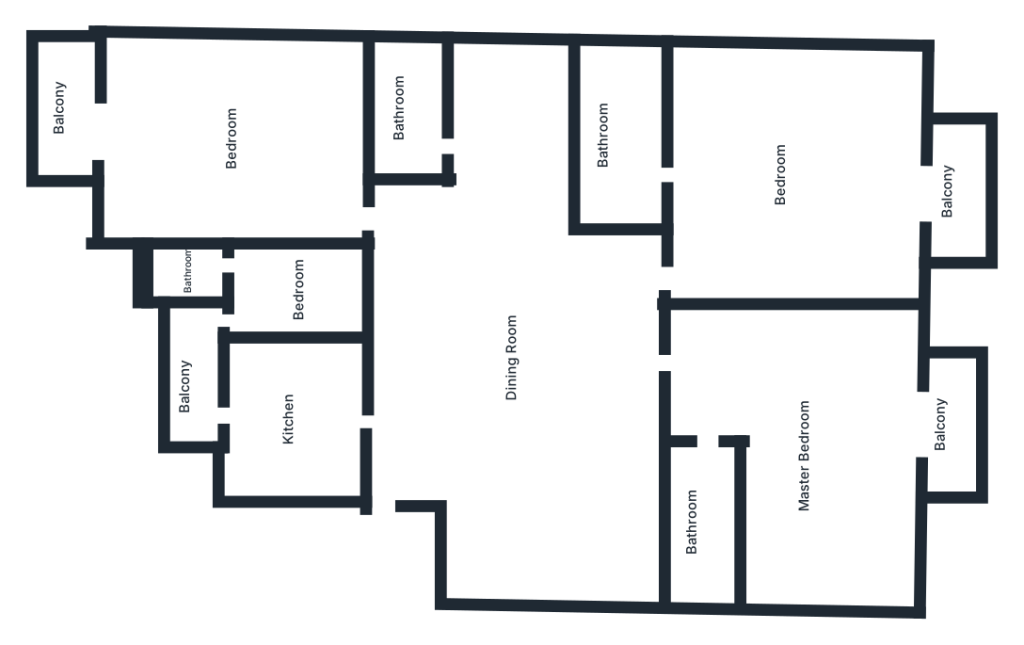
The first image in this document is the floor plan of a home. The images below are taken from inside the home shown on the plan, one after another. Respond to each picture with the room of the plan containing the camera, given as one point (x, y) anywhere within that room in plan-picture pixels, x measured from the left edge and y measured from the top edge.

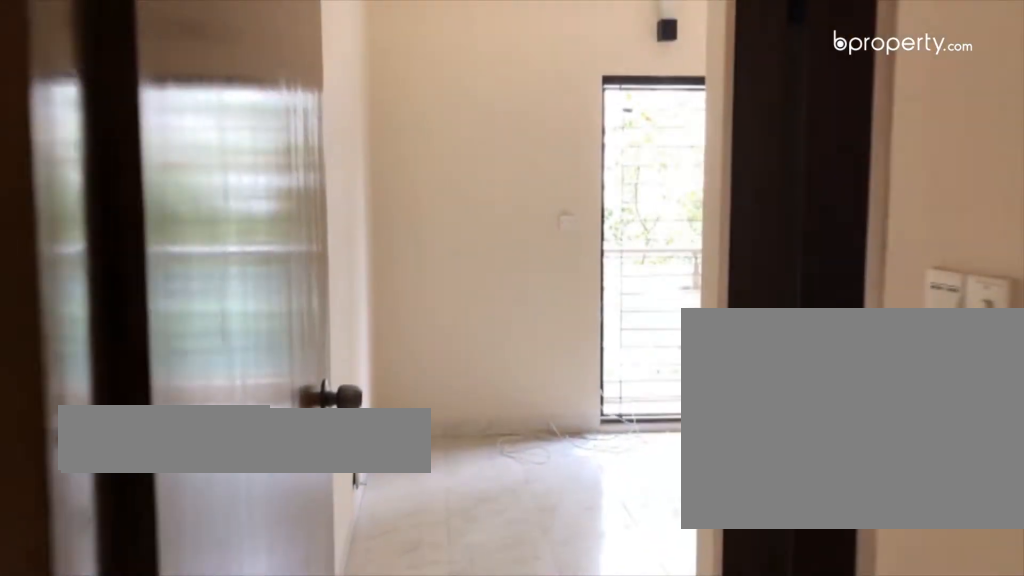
(678, 377)
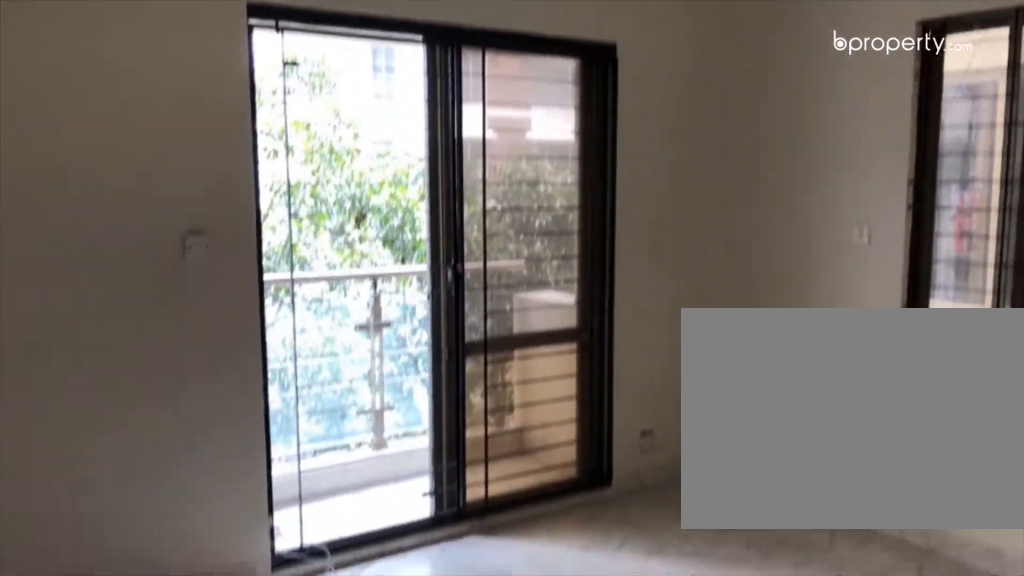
(810, 411)
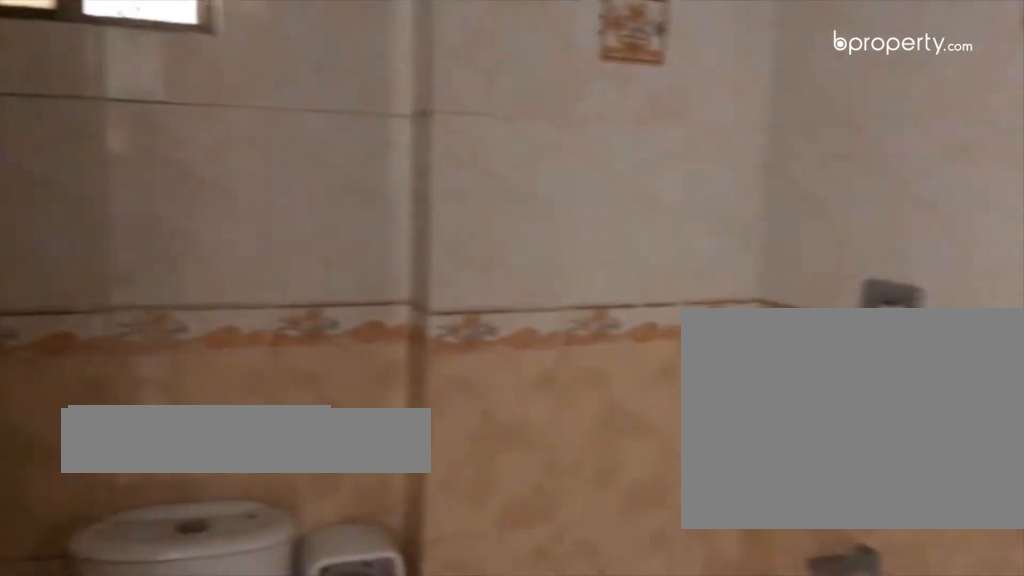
(703, 509)
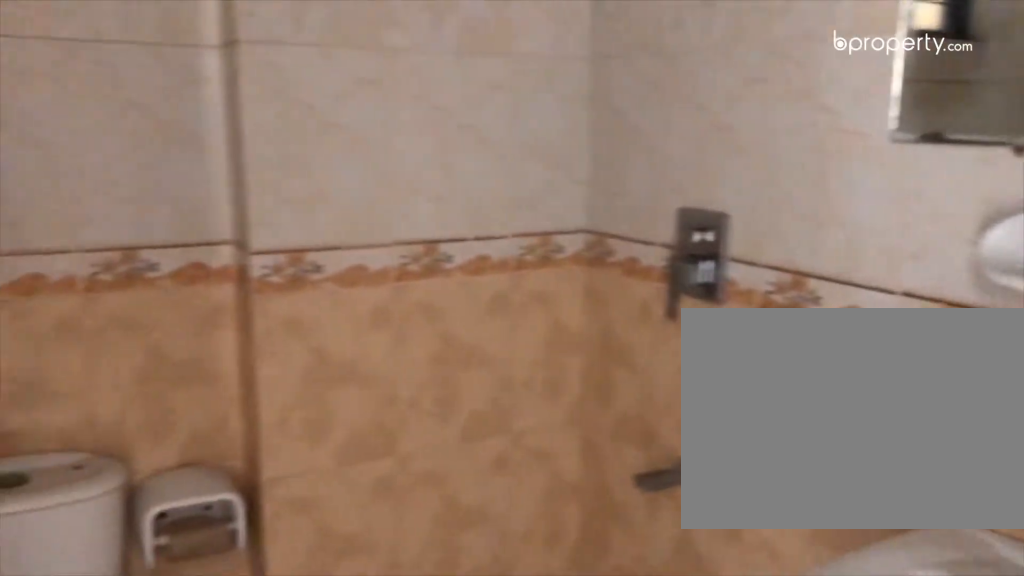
(703, 509)
